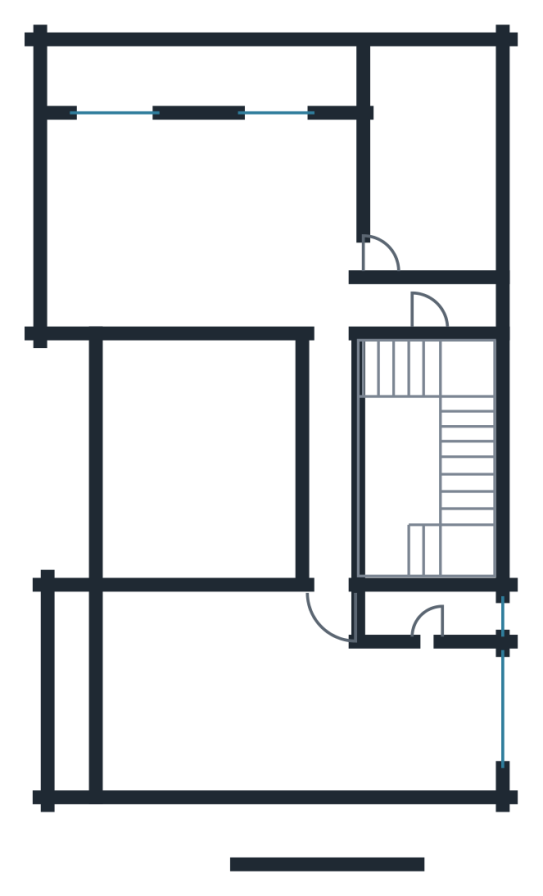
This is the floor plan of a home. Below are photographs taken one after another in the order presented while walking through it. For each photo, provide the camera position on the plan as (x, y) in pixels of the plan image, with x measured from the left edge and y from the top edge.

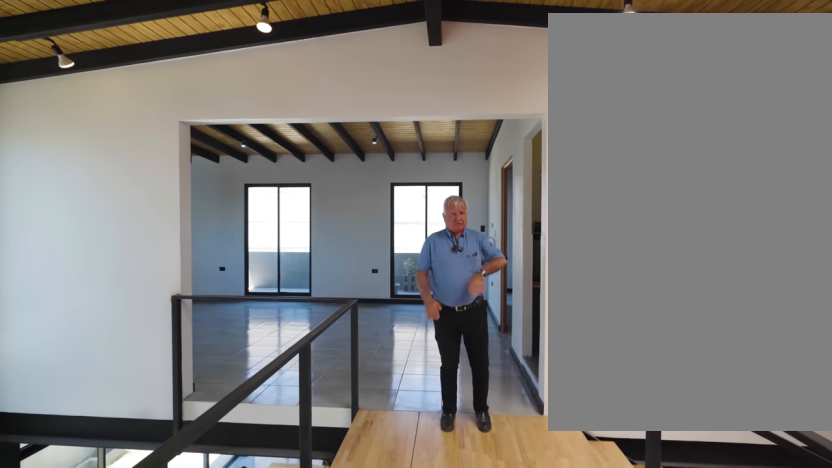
(329, 341)
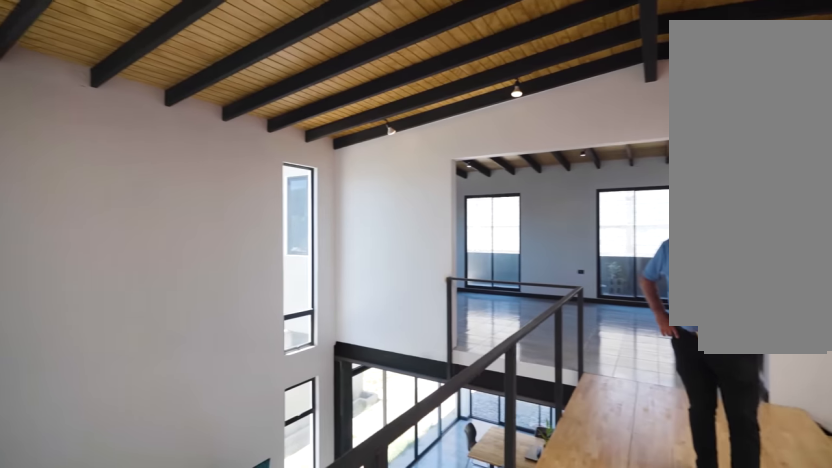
(326, 453)
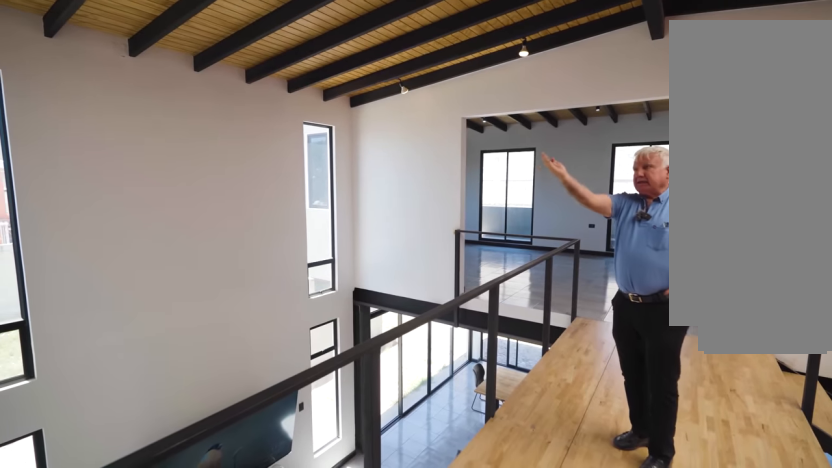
(324, 521)
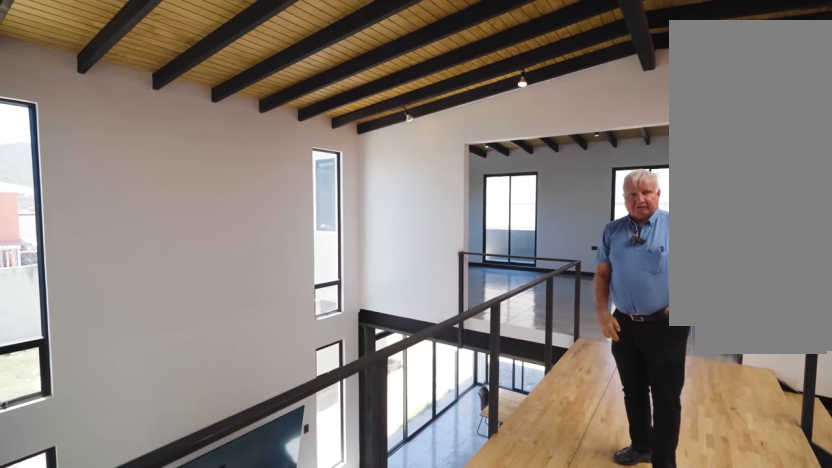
(320, 540)
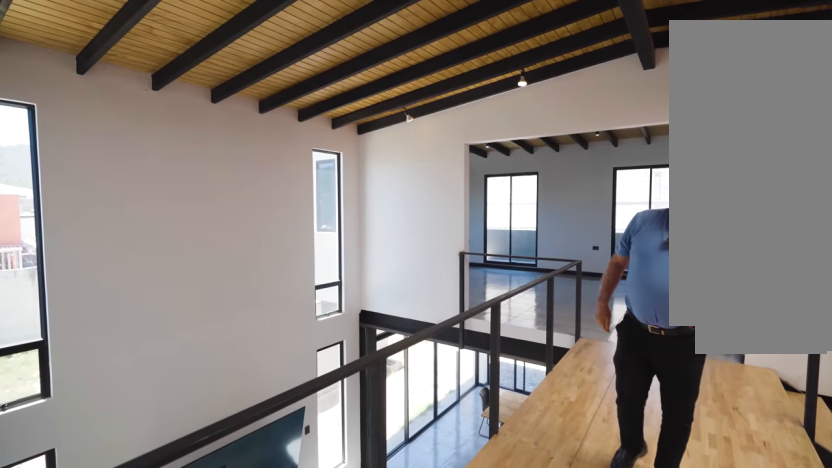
(320, 549)
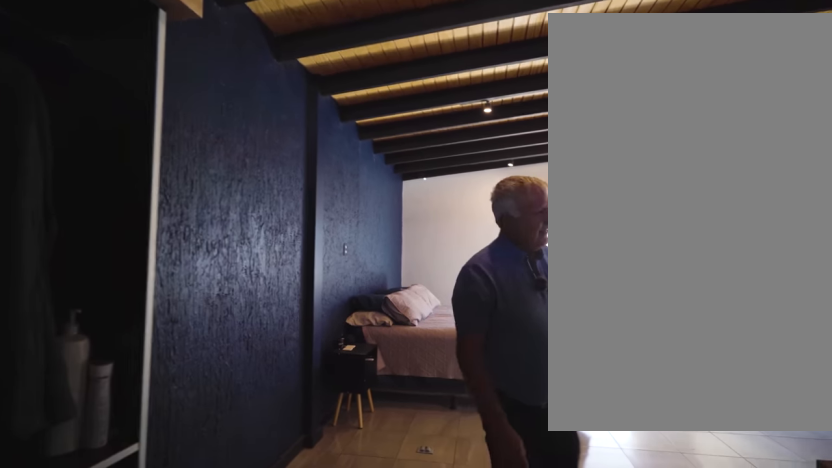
(428, 683)
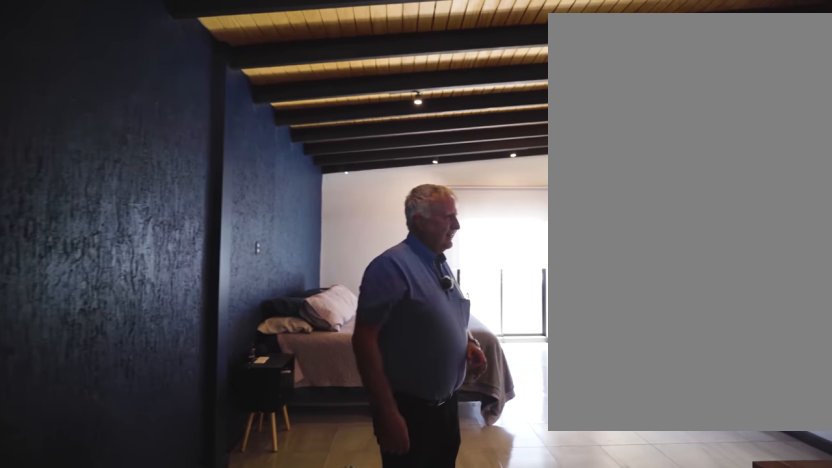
(425, 687)
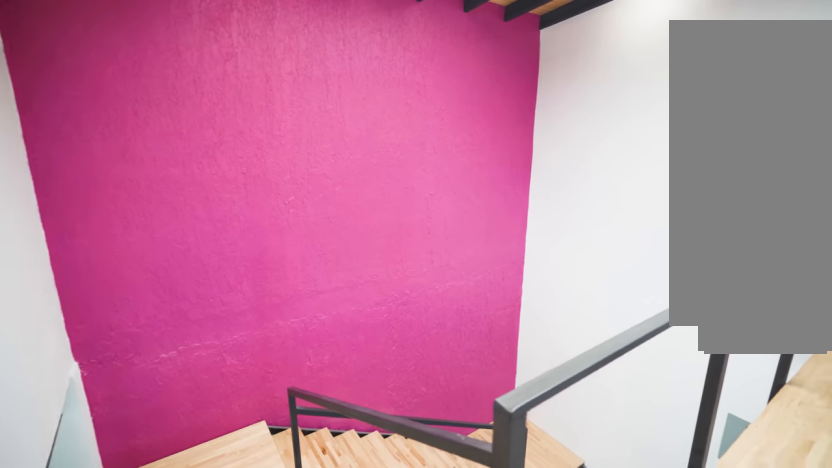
(342, 444)
